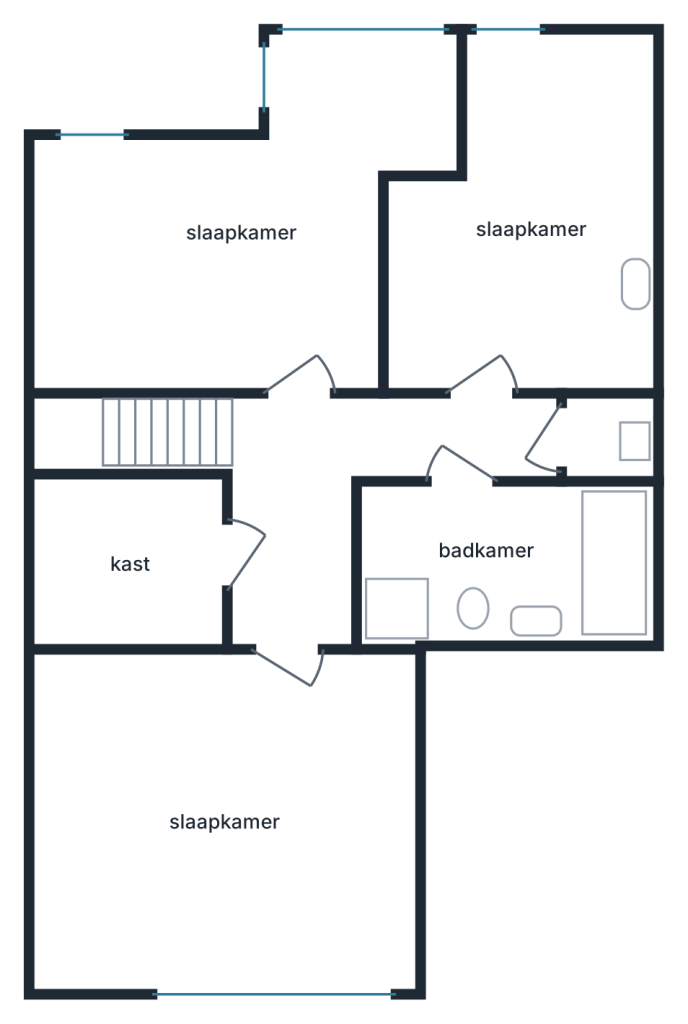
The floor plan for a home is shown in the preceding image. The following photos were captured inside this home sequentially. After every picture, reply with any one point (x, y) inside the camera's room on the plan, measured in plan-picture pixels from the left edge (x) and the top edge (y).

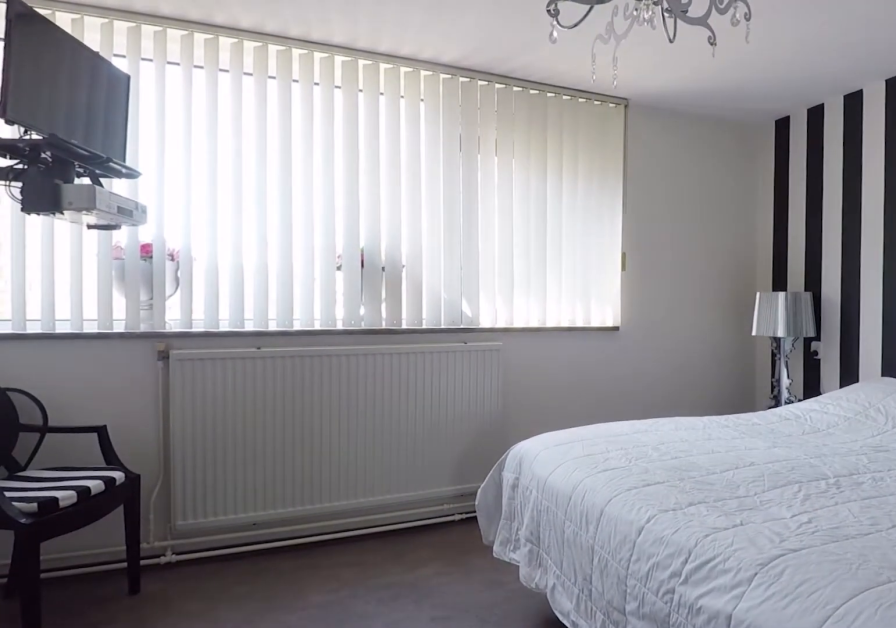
(222, 823)
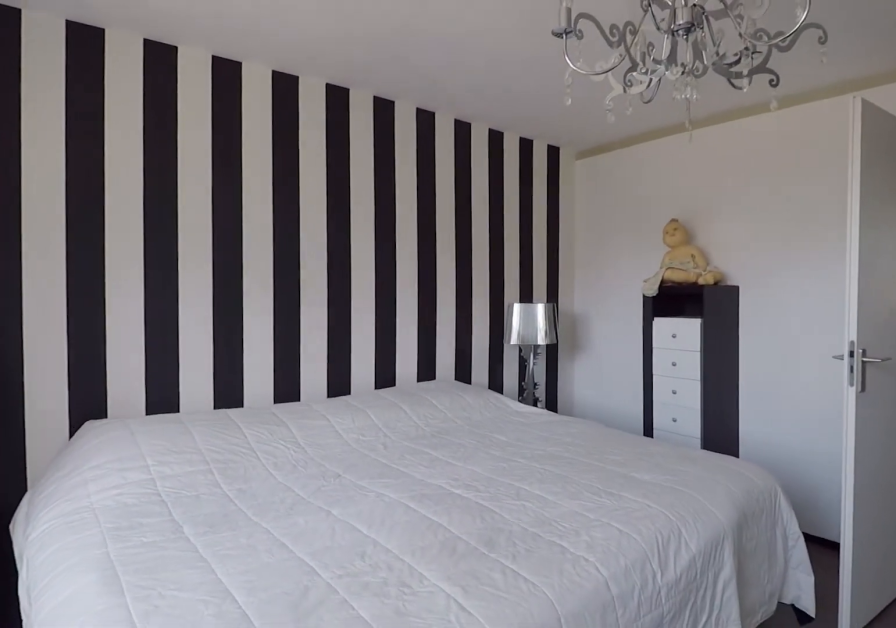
(222, 823)
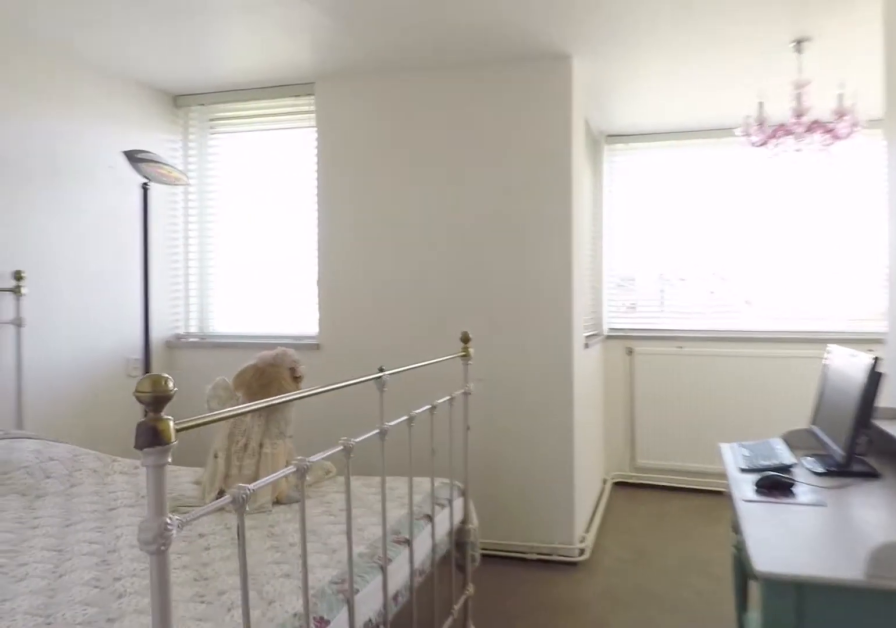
(138, 270)
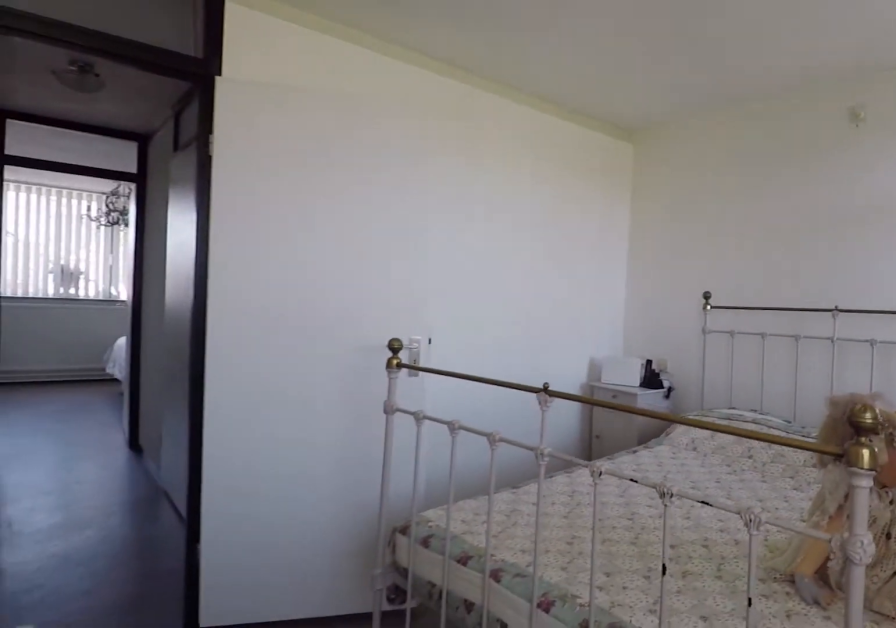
(138, 270)
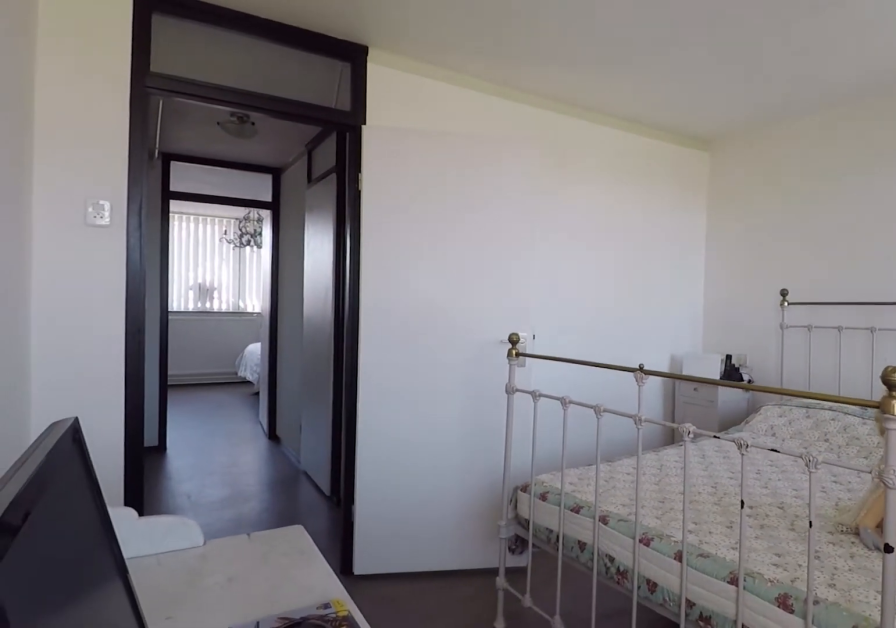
(138, 270)
